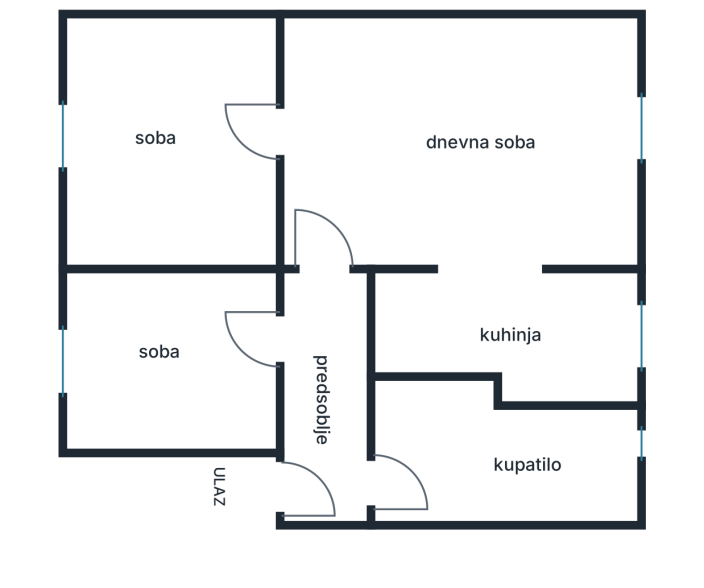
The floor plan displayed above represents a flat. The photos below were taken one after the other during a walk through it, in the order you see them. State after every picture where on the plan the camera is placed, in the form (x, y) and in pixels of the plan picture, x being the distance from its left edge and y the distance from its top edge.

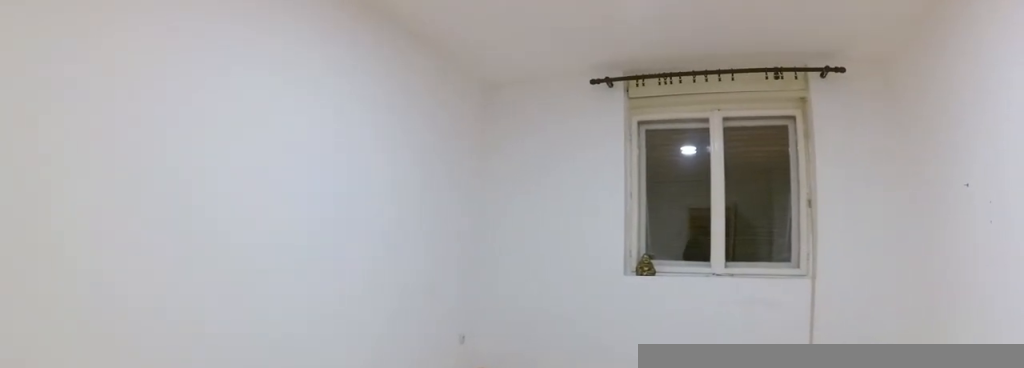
(263, 325)
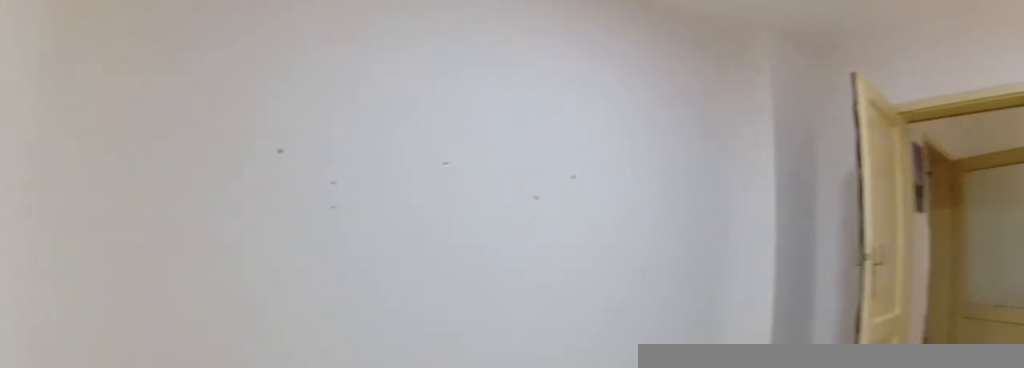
(81, 365)
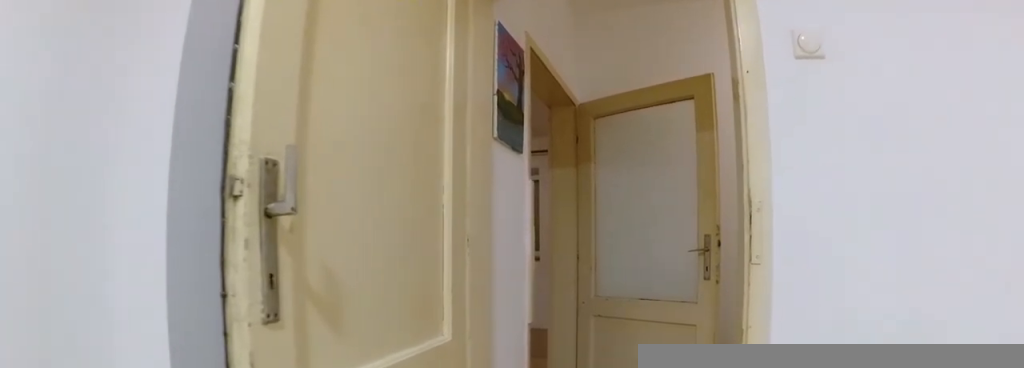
(170, 346)
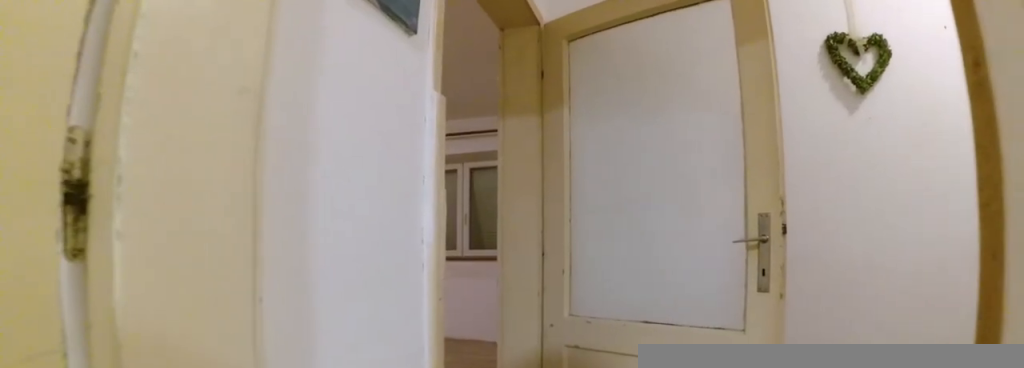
(230, 346)
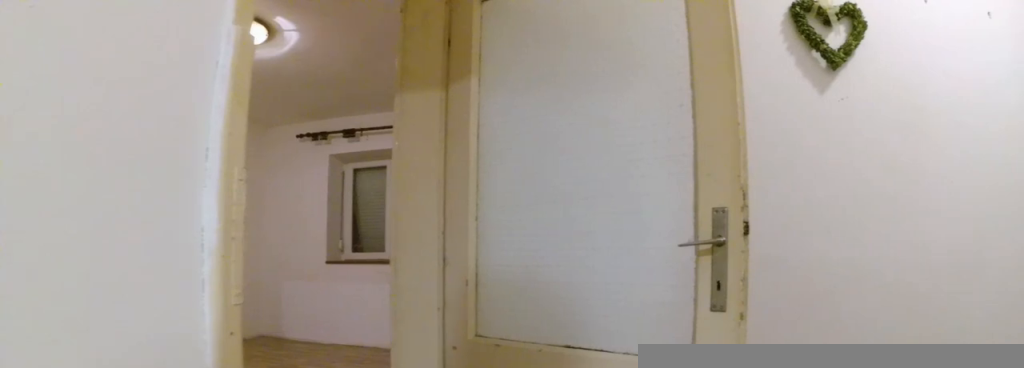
(259, 345)
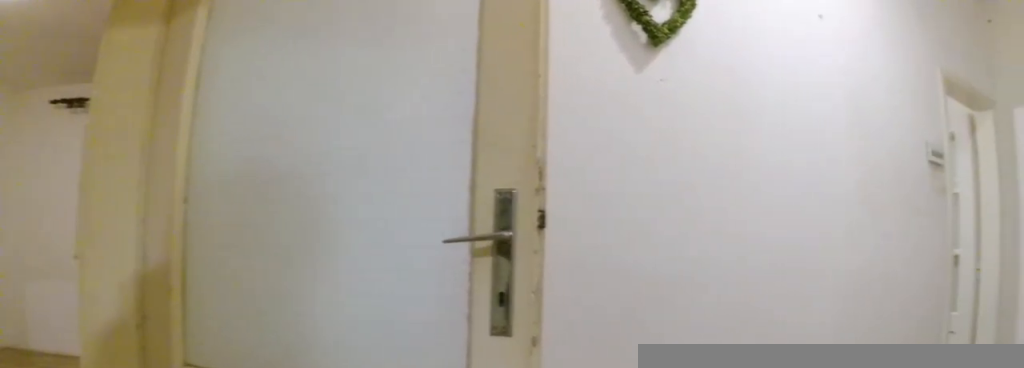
(286, 328)
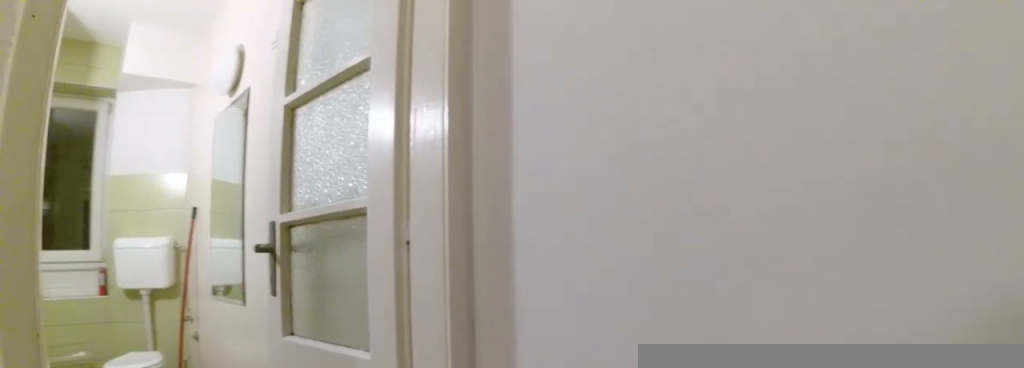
(307, 455)
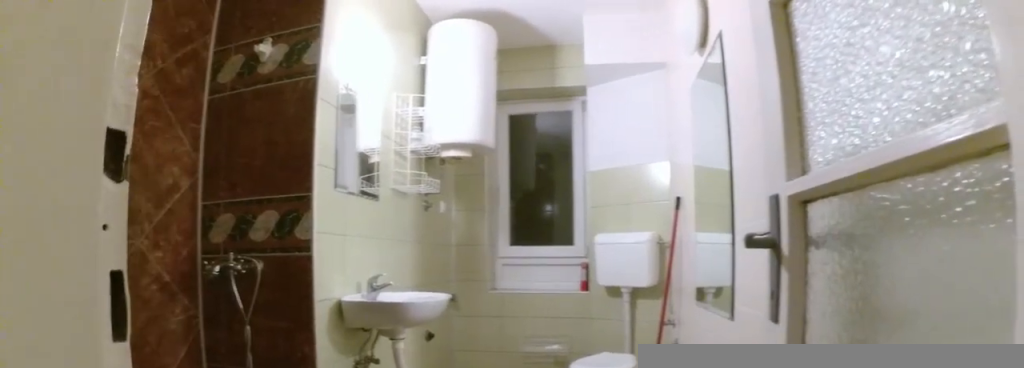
(316, 480)
